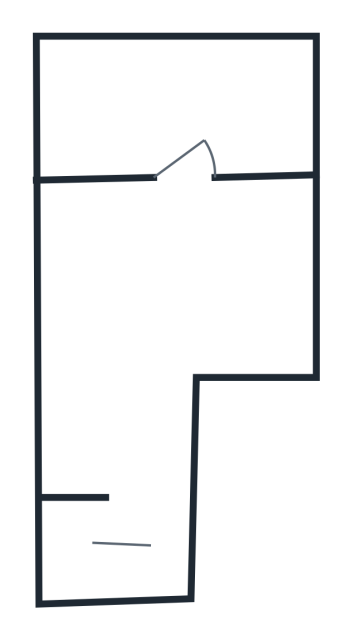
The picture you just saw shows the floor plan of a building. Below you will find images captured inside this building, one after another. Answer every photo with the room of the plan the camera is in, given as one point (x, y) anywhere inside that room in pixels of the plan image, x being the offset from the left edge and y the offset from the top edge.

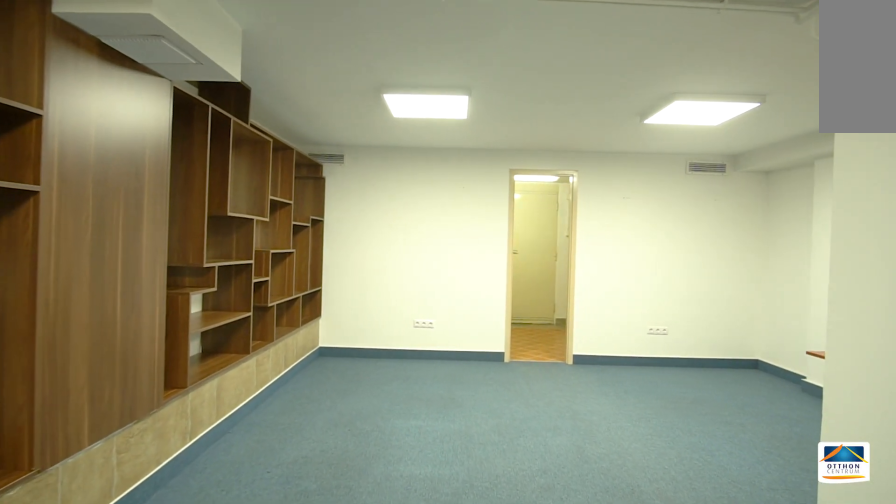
(161, 294)
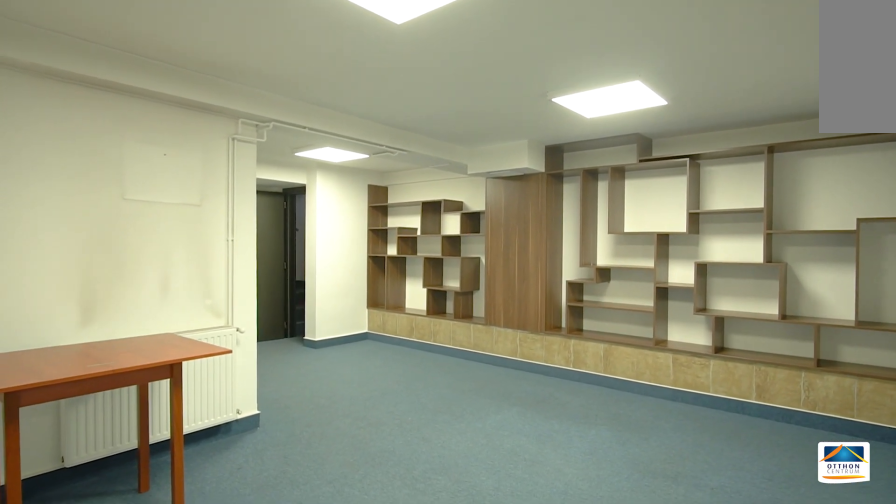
(161, 294)
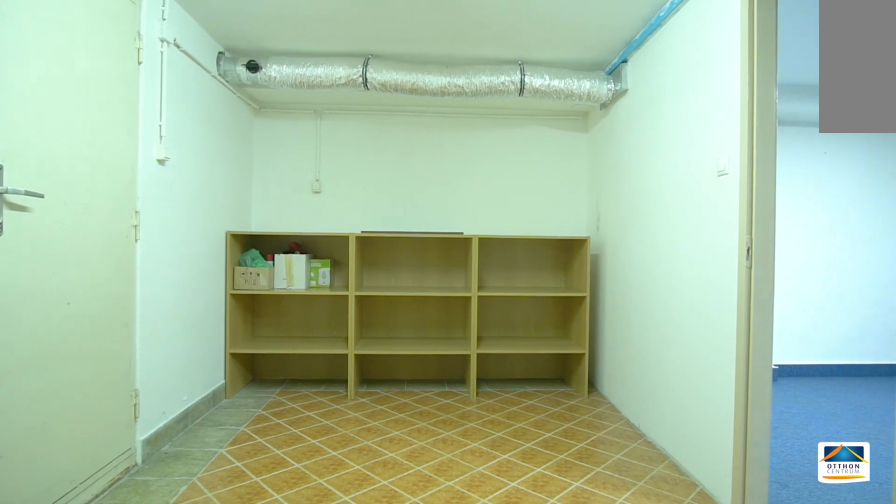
(172, 94)
